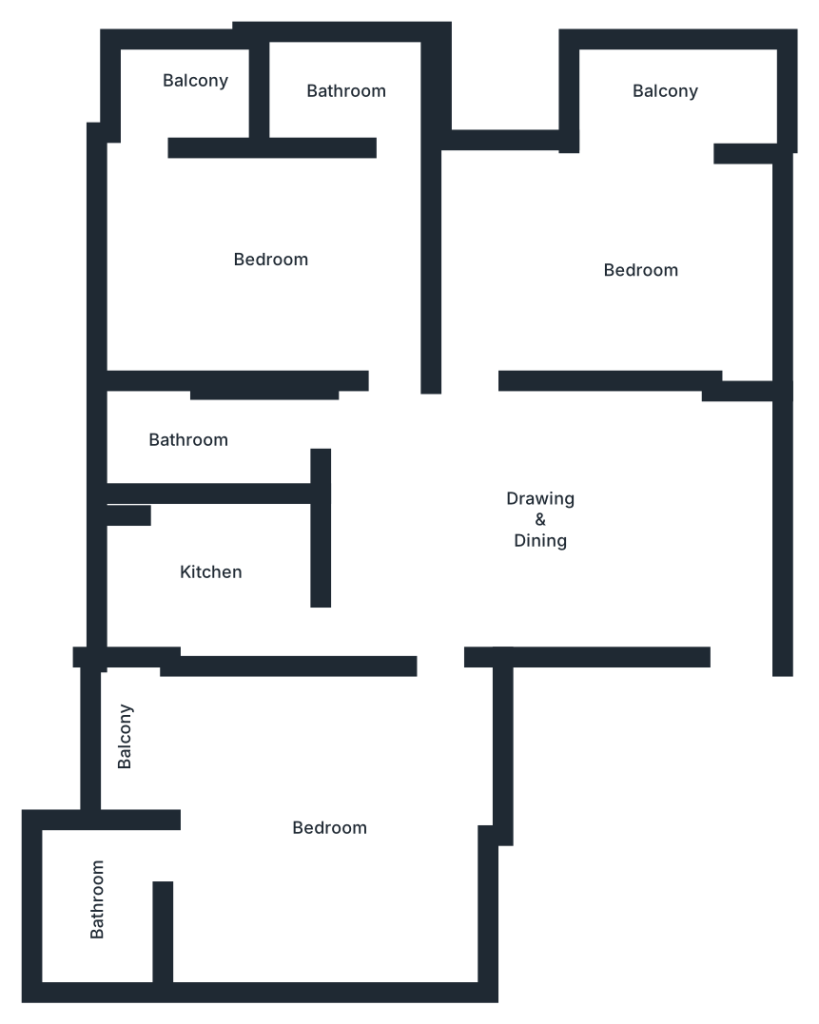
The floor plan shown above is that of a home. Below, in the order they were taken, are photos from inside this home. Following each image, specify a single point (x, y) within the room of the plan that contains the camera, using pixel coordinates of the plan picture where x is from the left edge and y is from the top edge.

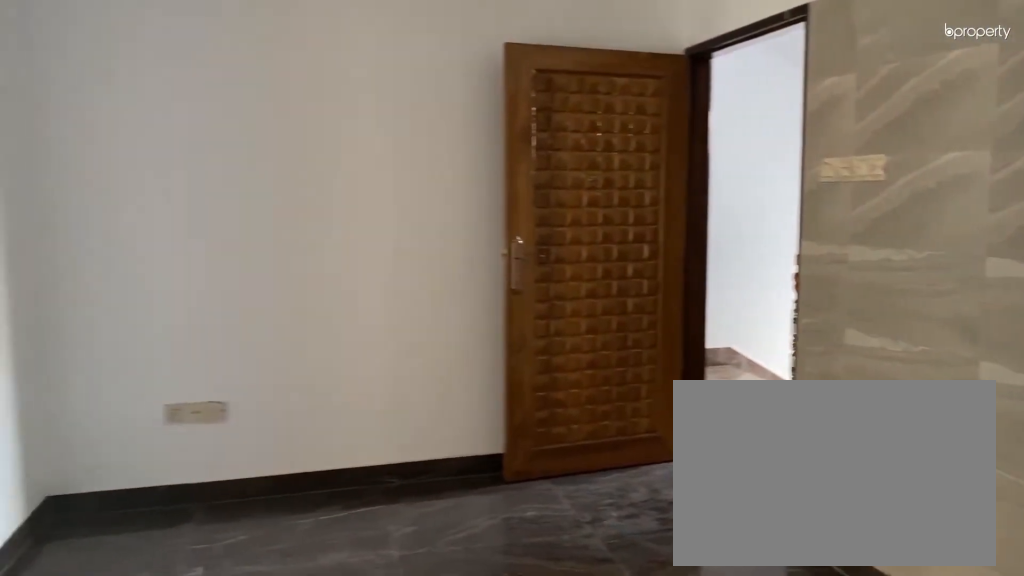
(543, 497)
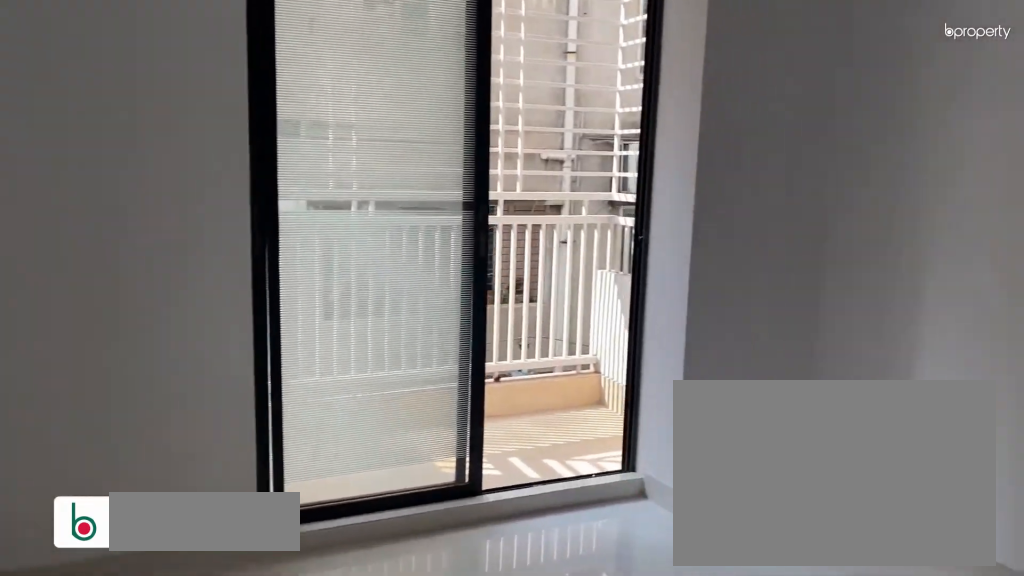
(647, 266)
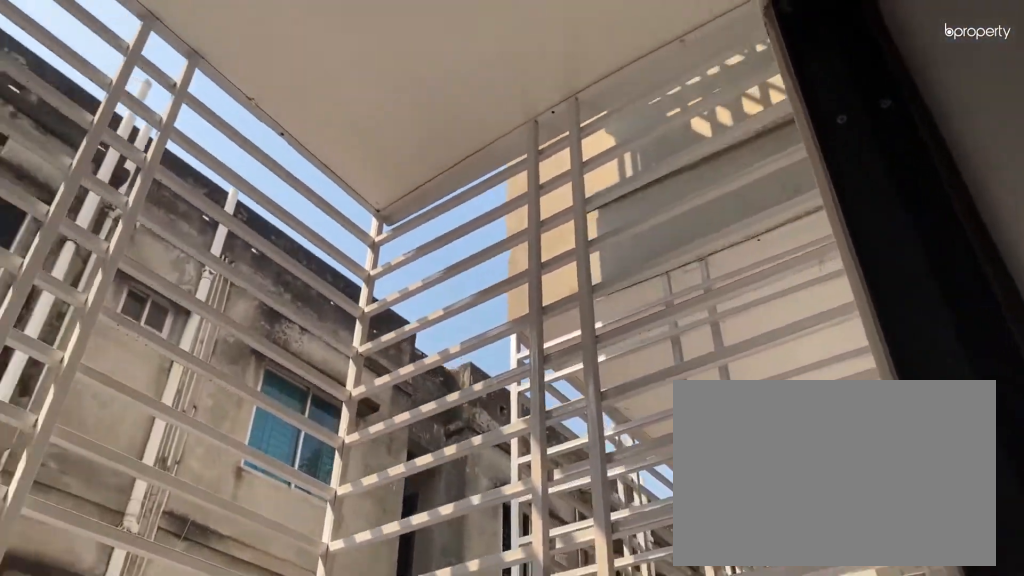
(668, 97)
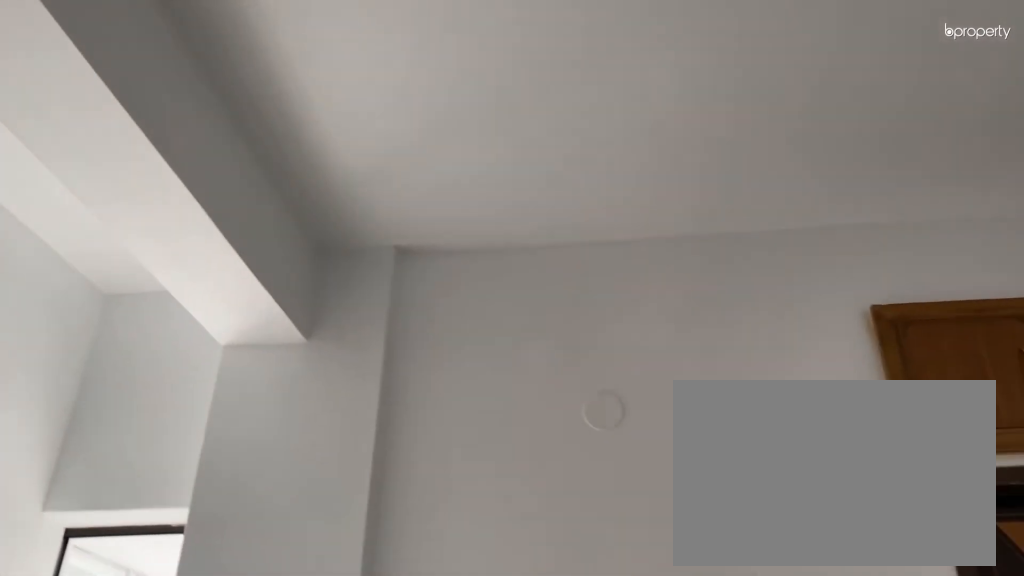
(280, 253)
